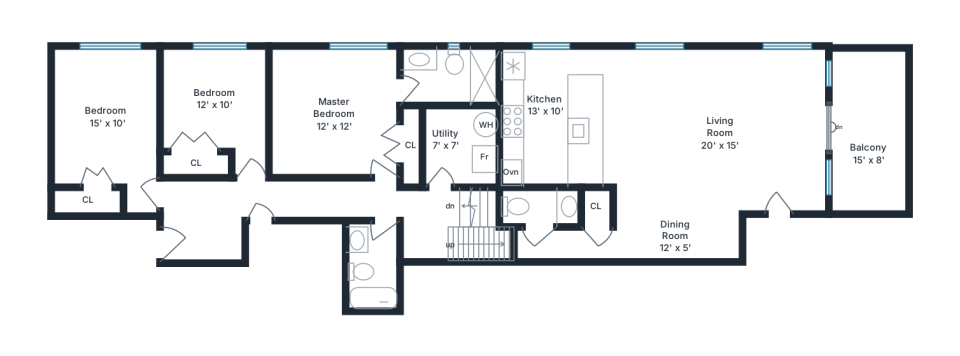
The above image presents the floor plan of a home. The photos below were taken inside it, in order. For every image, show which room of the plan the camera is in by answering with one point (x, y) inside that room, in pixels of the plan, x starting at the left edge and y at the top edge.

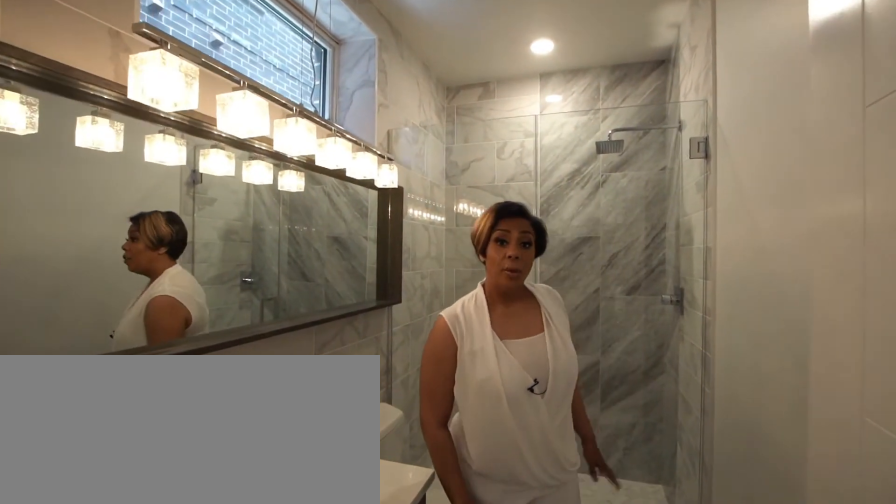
(441, 84)
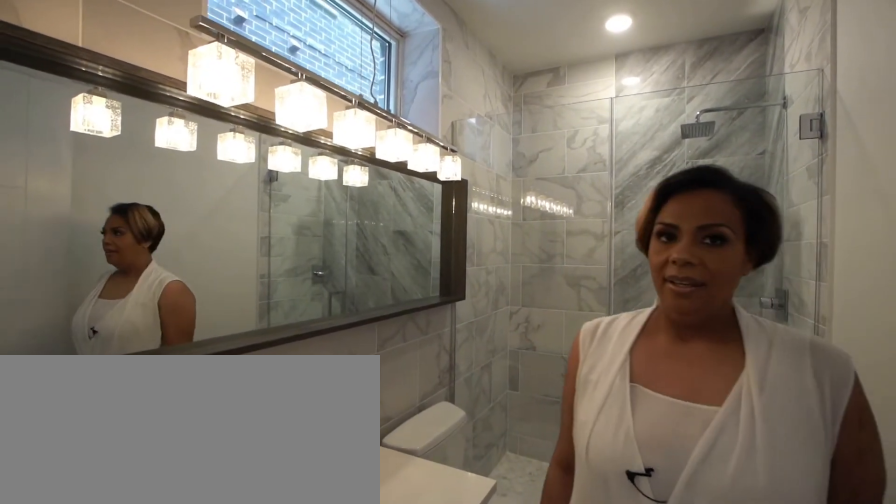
(441, 84)
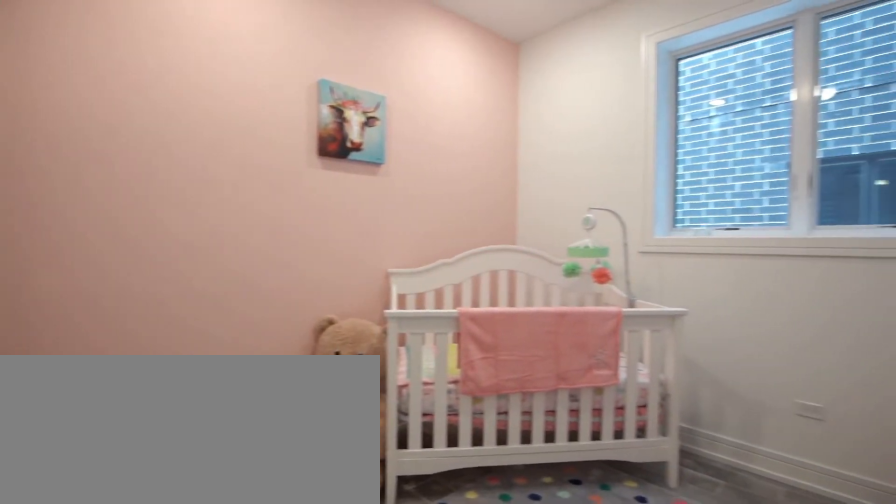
(218, 101)
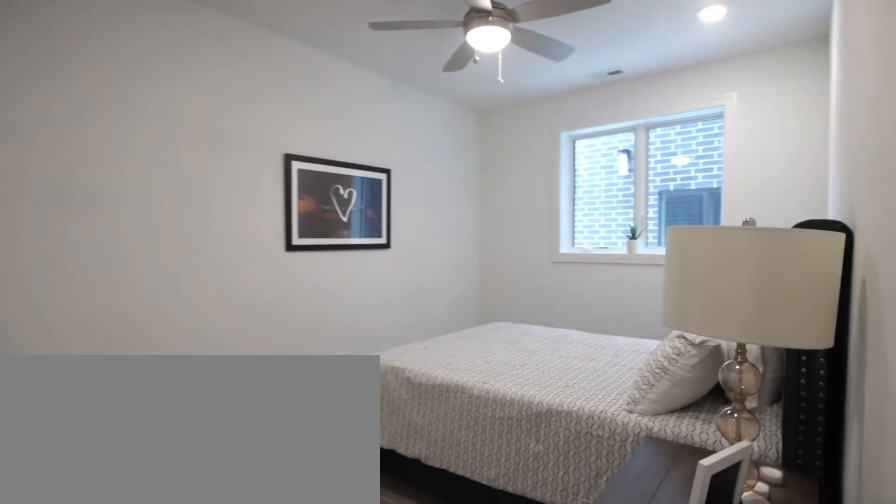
(109, 119)
